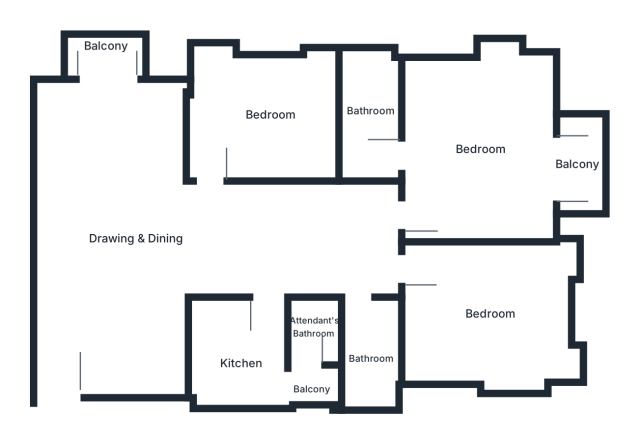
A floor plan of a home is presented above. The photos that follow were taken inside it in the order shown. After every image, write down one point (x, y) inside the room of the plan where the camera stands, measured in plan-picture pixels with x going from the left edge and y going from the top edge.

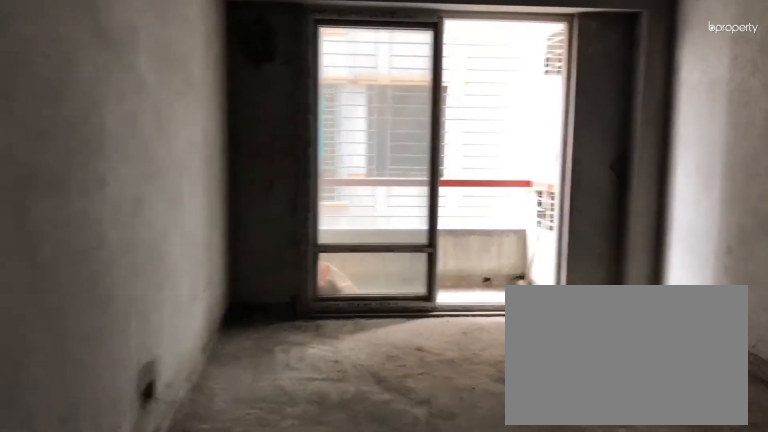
(117, 235)
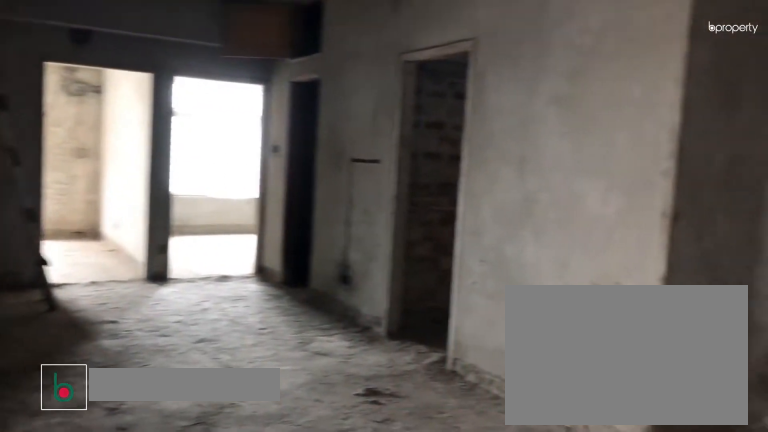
(117, 235)
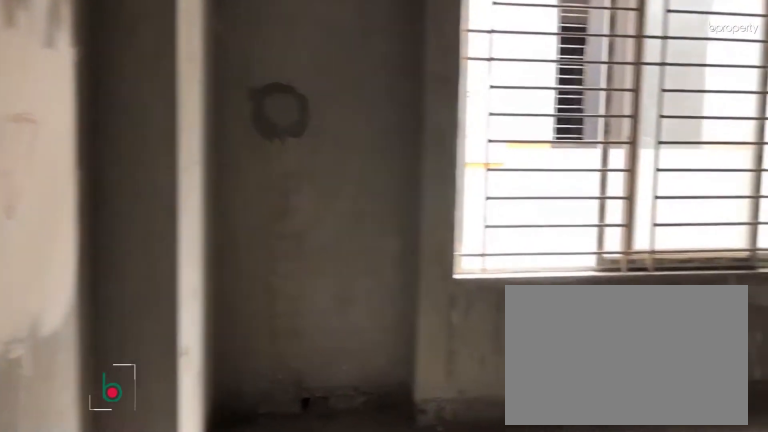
(270, 117)
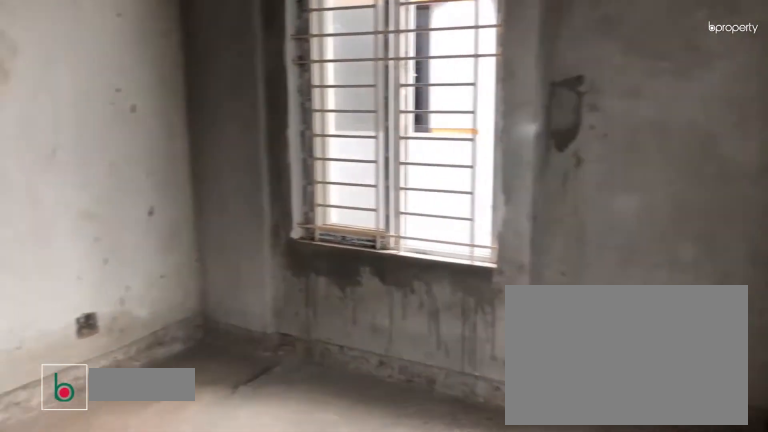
(481, 145)
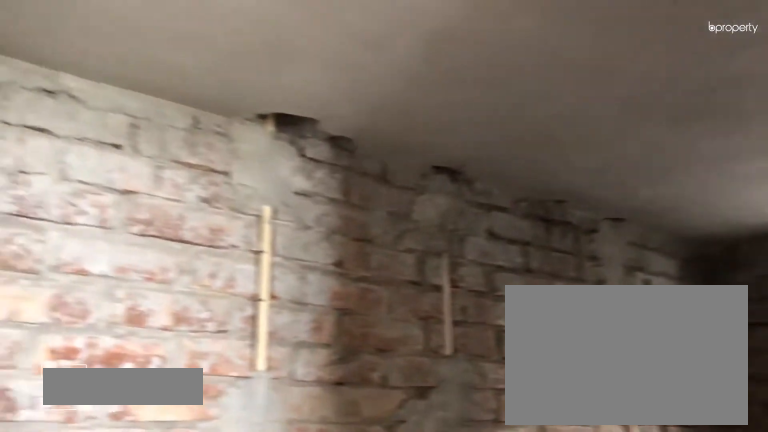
(370, 111)
